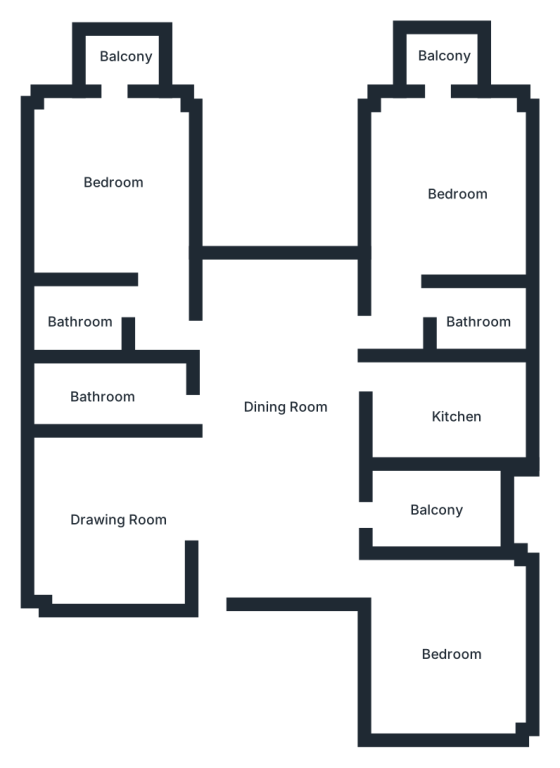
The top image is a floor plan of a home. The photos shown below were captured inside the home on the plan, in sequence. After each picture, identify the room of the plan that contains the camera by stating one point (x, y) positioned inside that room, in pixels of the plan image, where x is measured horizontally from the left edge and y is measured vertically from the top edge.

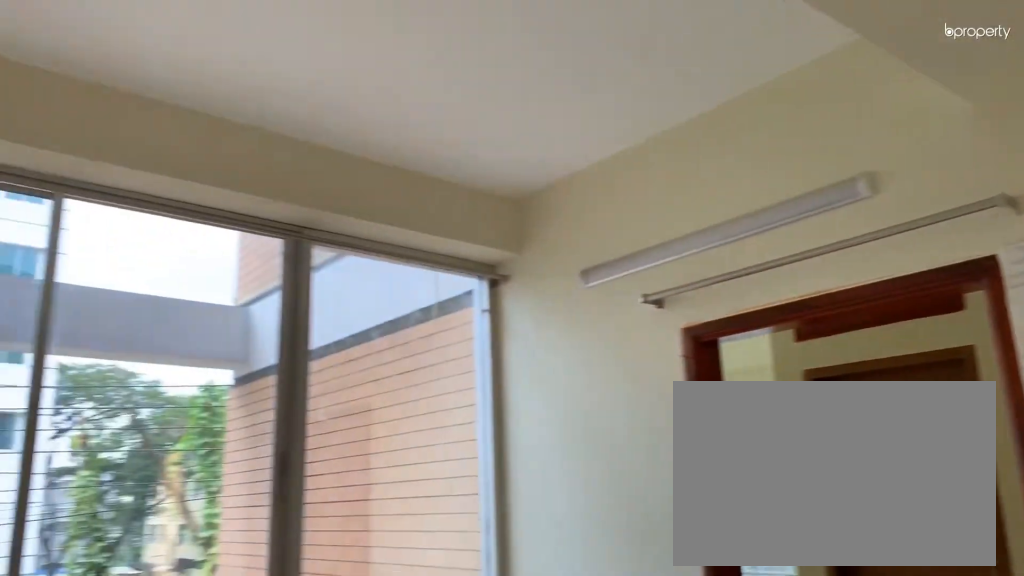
(278, 418)
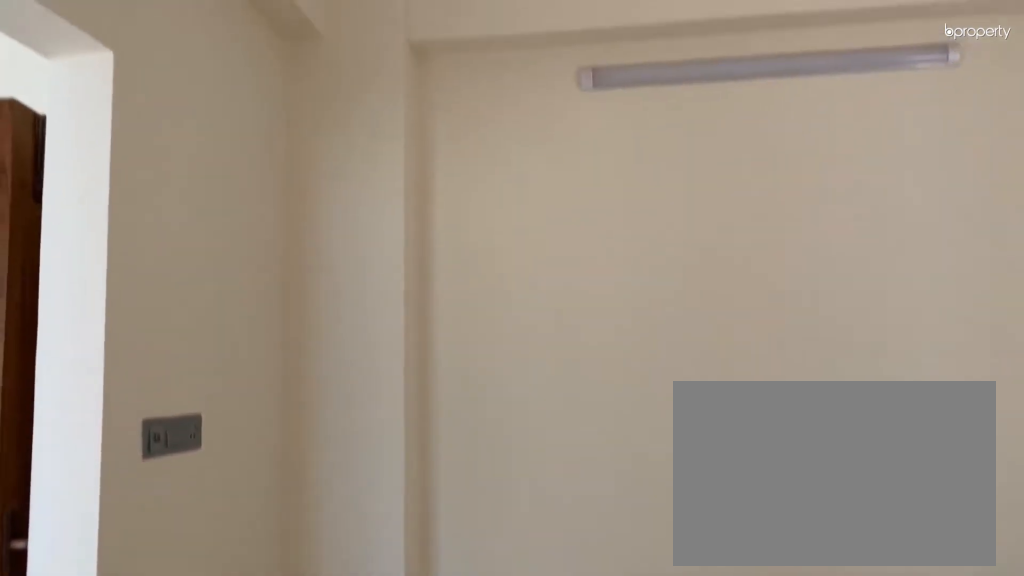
(116, 521)
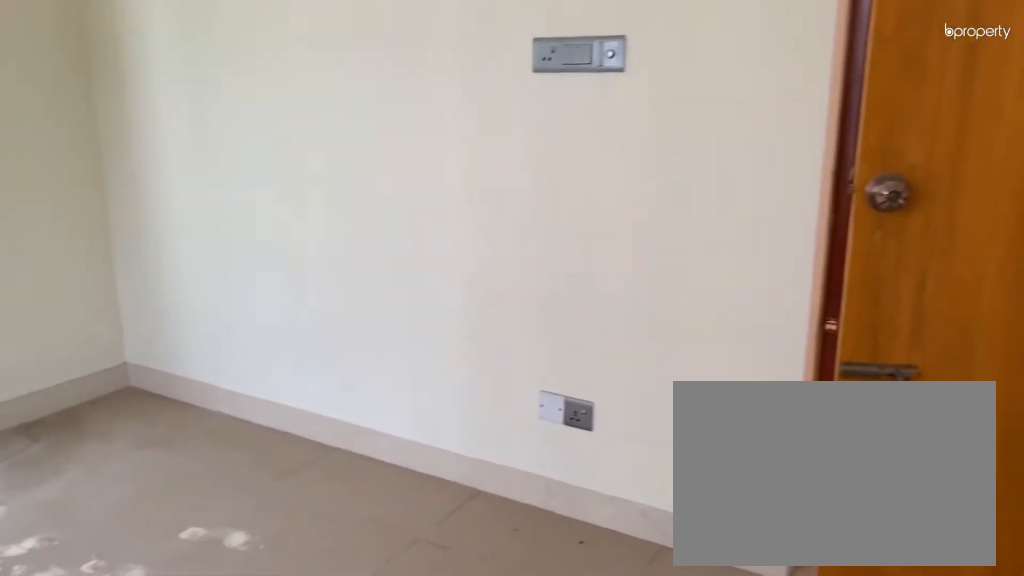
(442, 648)
